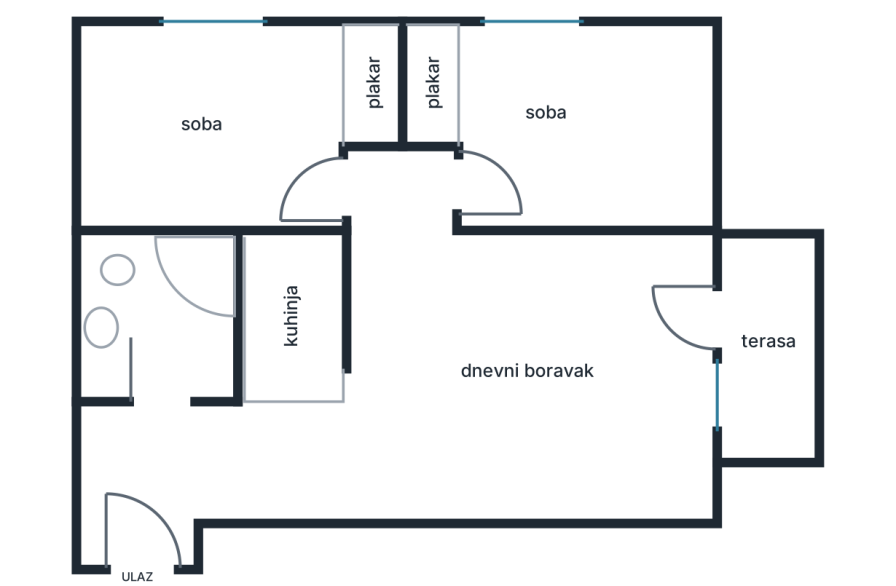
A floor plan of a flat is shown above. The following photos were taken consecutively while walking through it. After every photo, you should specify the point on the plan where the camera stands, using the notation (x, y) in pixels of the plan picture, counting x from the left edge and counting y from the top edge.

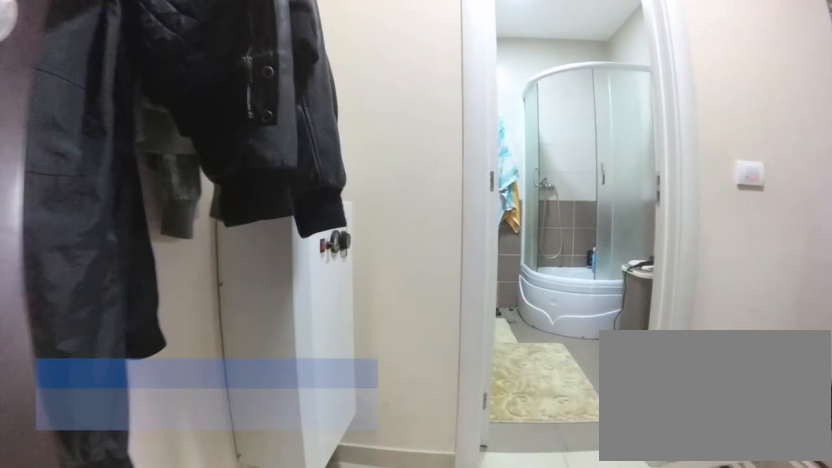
(129, 550)
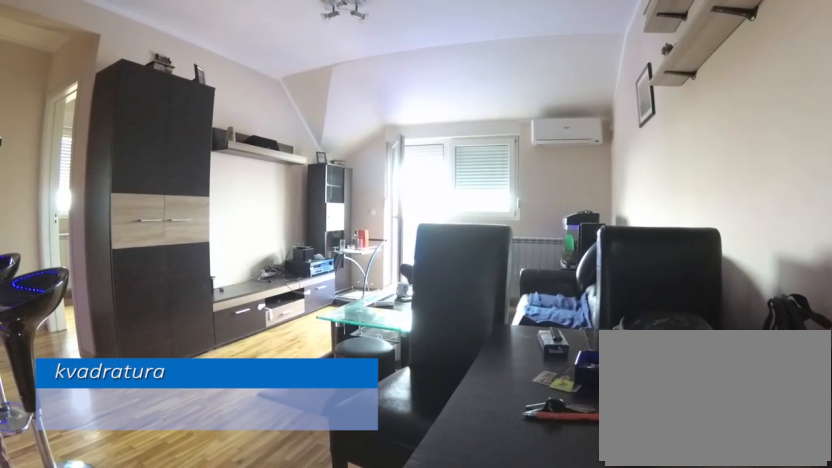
(319, 476)
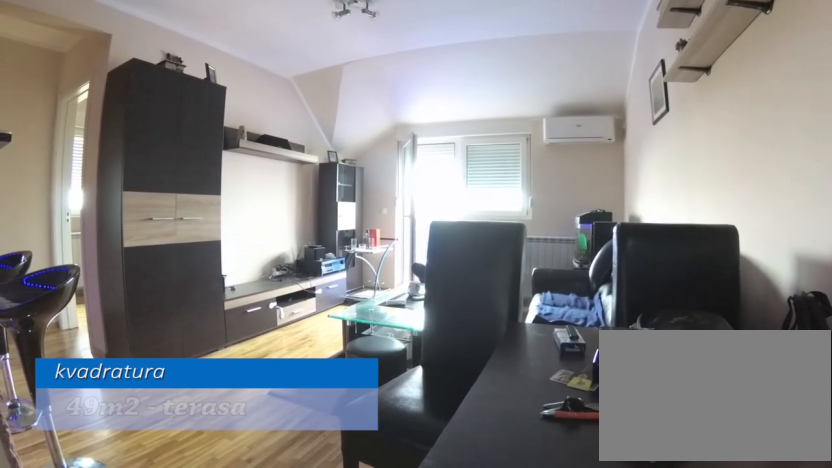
(325, 475)
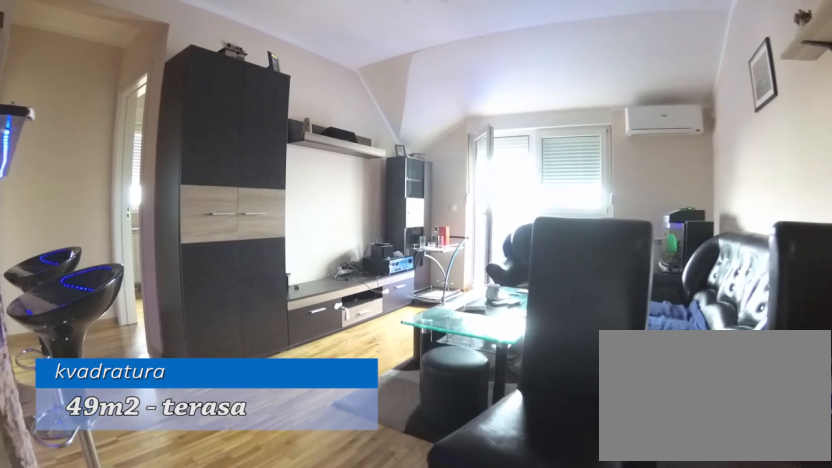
(335, 468)
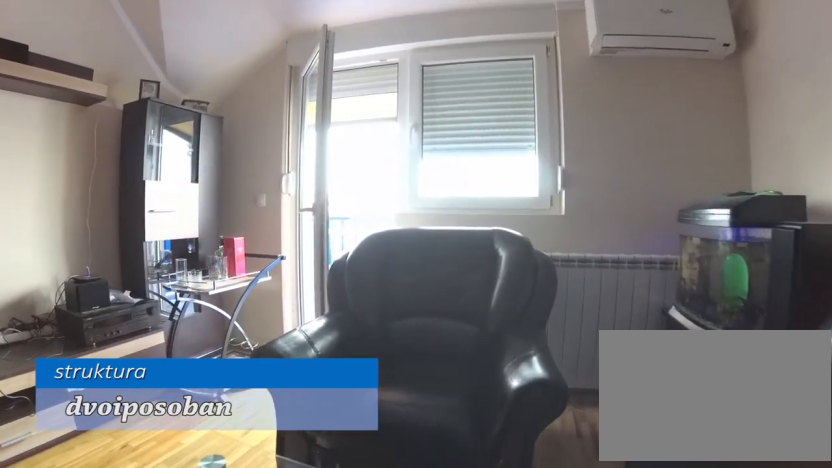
(502, 395)
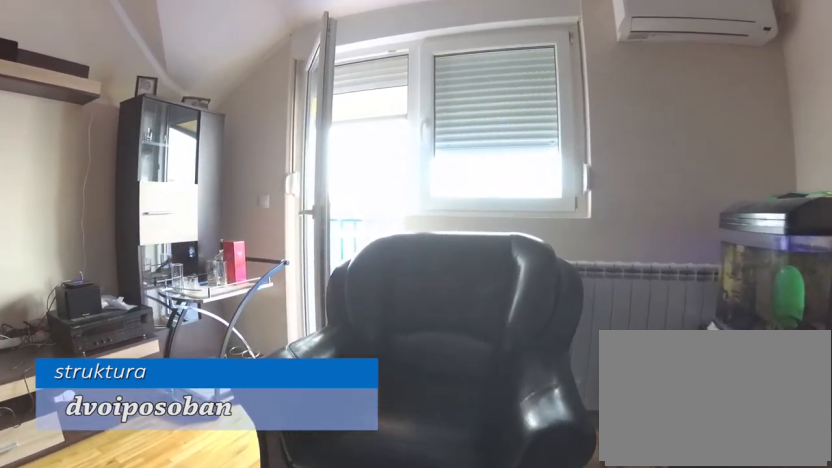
(512, 397)
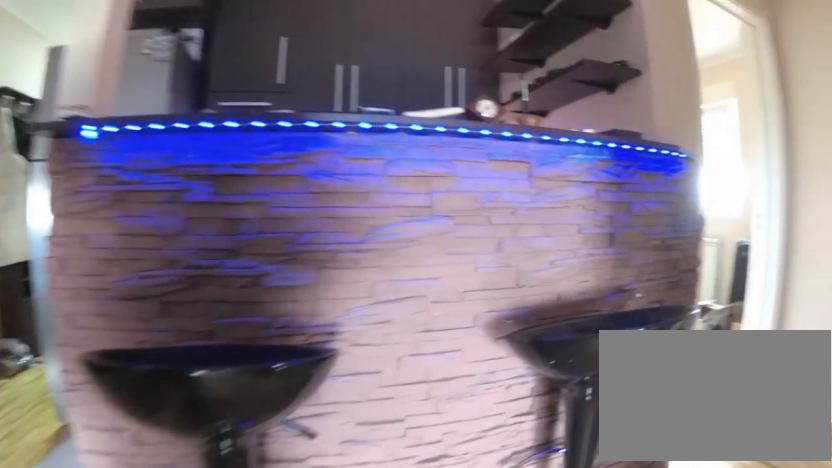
(456, 322)
